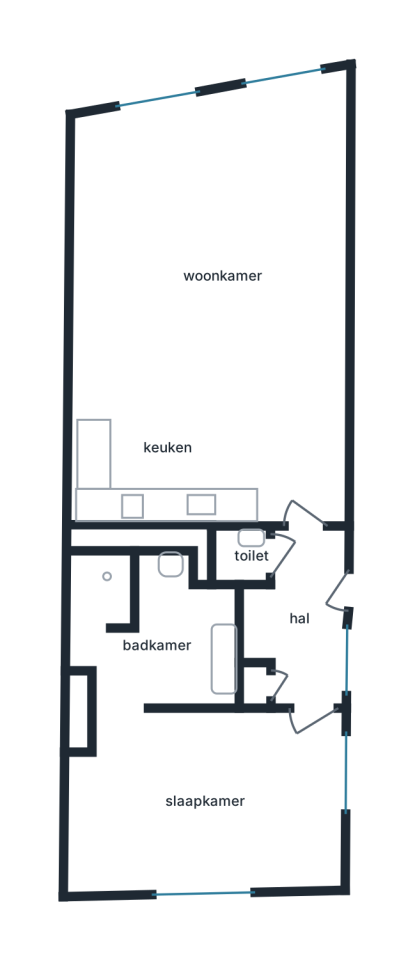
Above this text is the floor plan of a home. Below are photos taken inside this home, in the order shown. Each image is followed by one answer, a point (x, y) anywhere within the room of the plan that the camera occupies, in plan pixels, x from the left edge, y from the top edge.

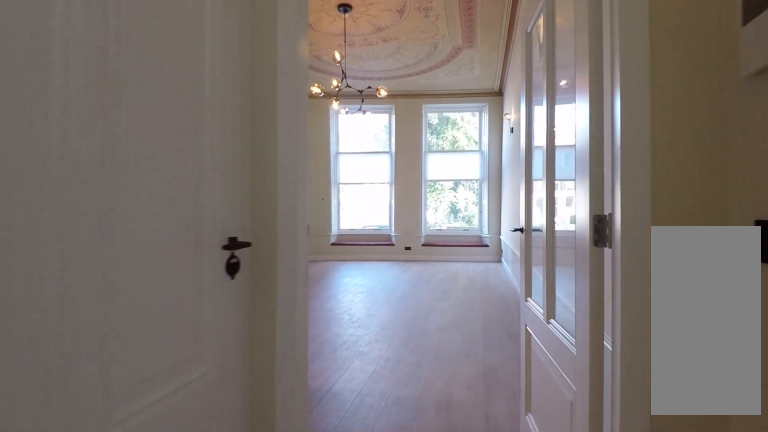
(301, 617)
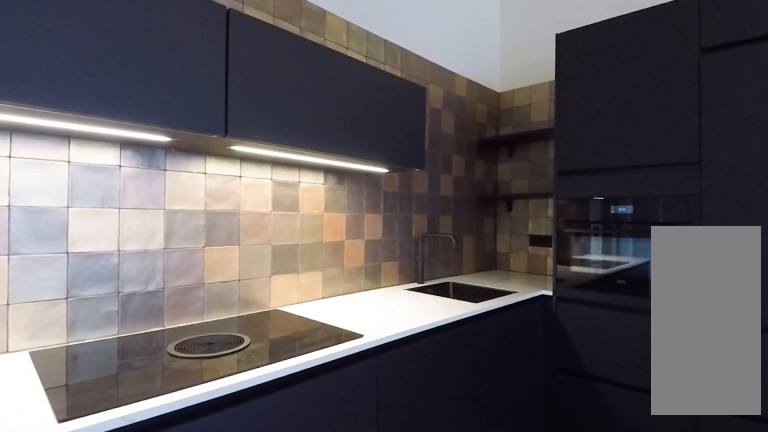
(208, 286)
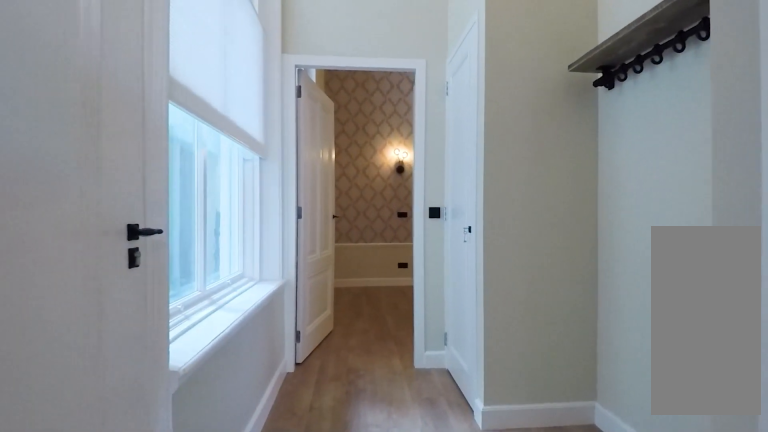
(301, 617)
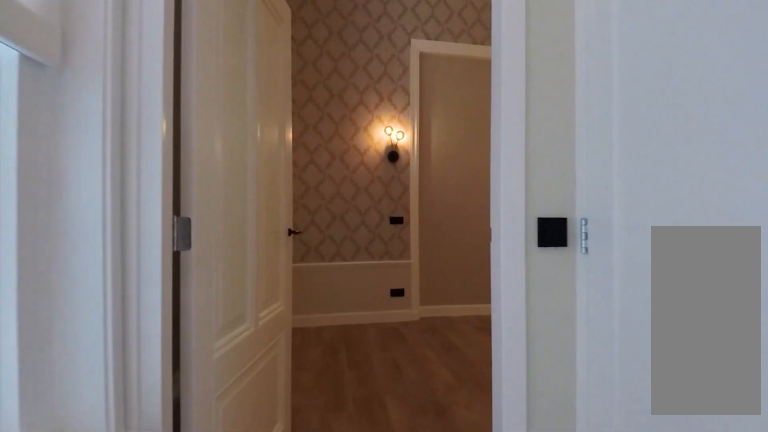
(301, 617)
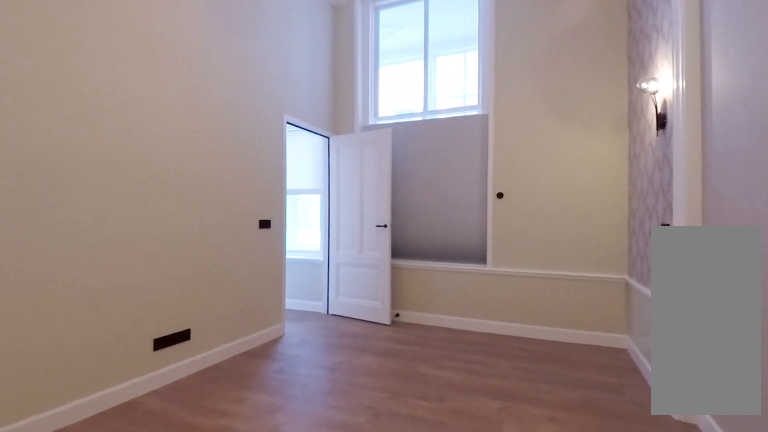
(208, 803)
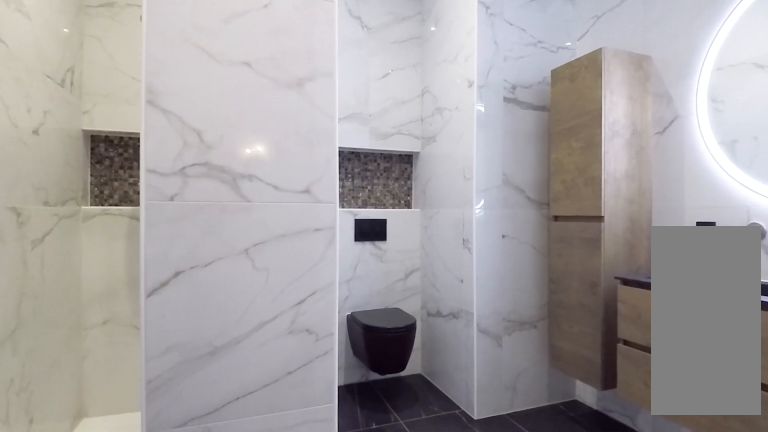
(153, 630)
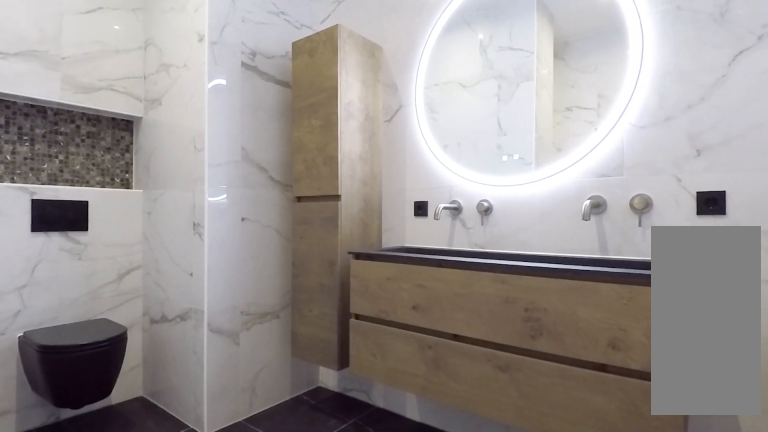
(153, 630)
